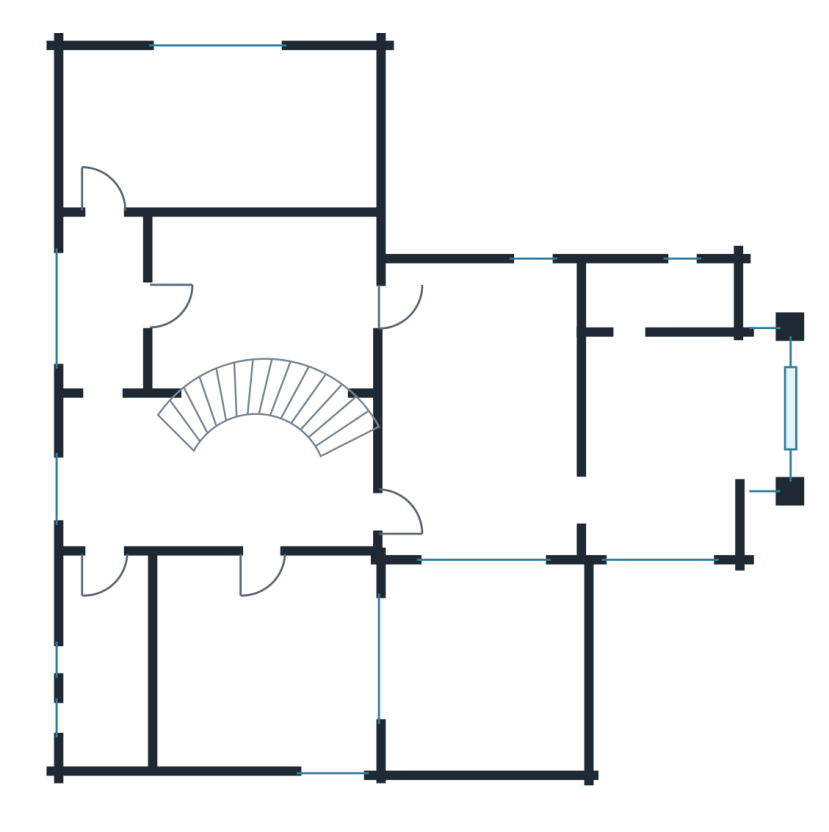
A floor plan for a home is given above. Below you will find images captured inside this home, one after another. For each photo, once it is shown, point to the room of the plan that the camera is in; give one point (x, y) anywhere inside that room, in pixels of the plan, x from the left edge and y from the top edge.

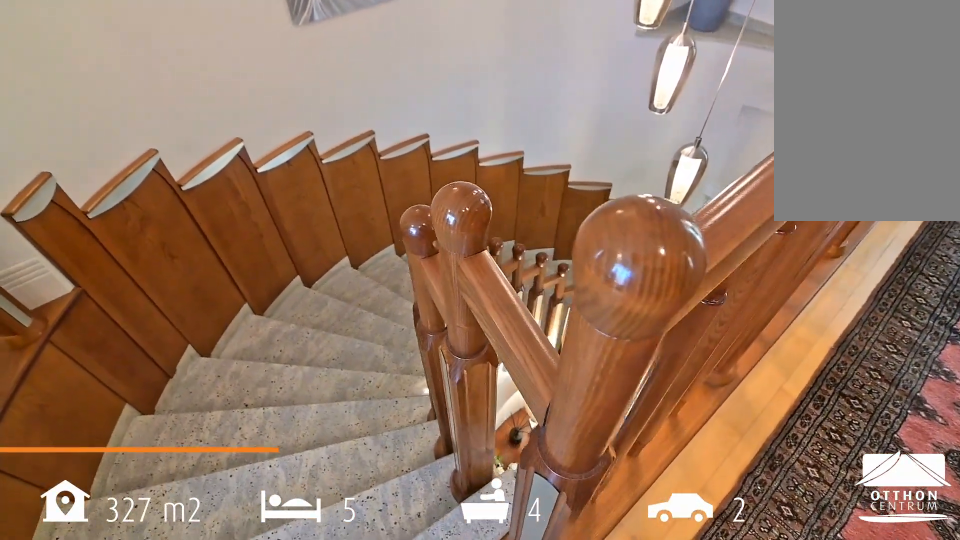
(268, 468)
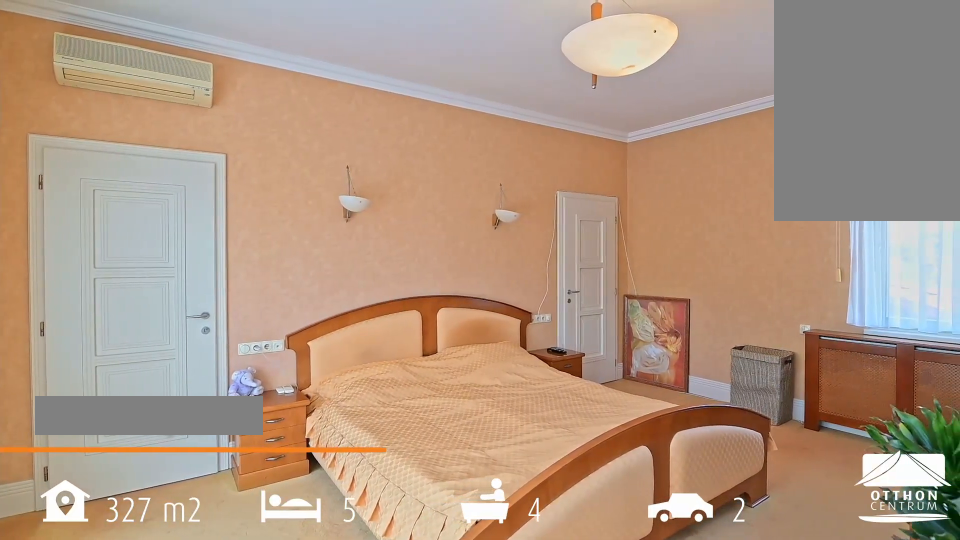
(482, 420)
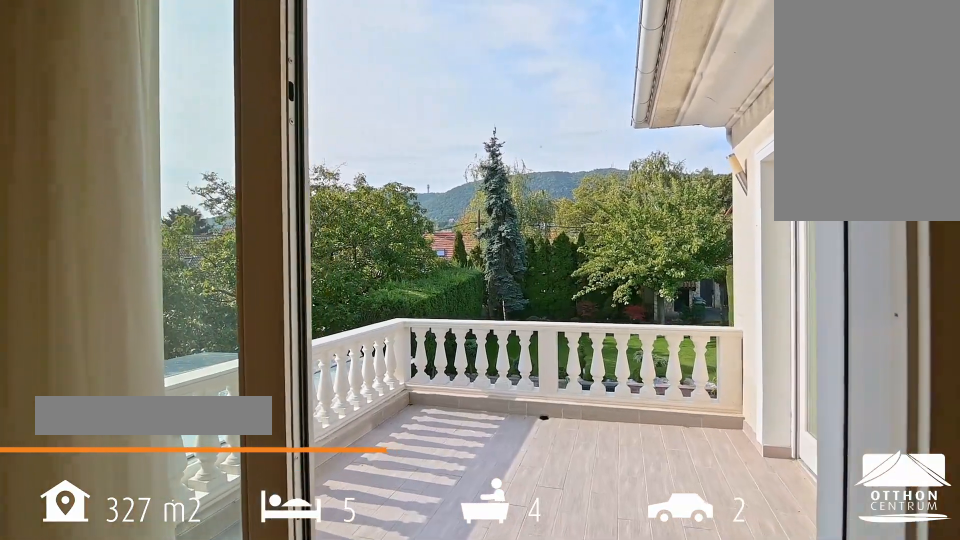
(482, 668)
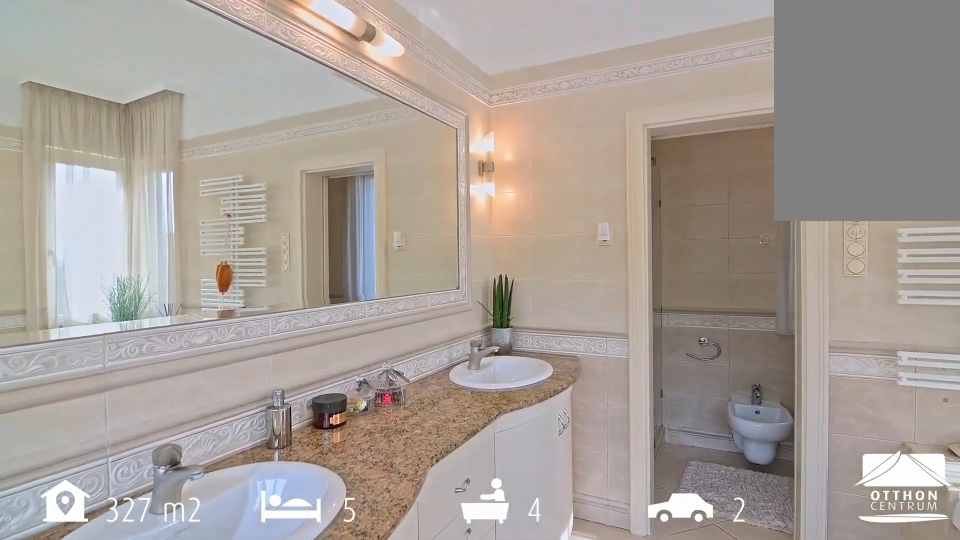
(674, 440)
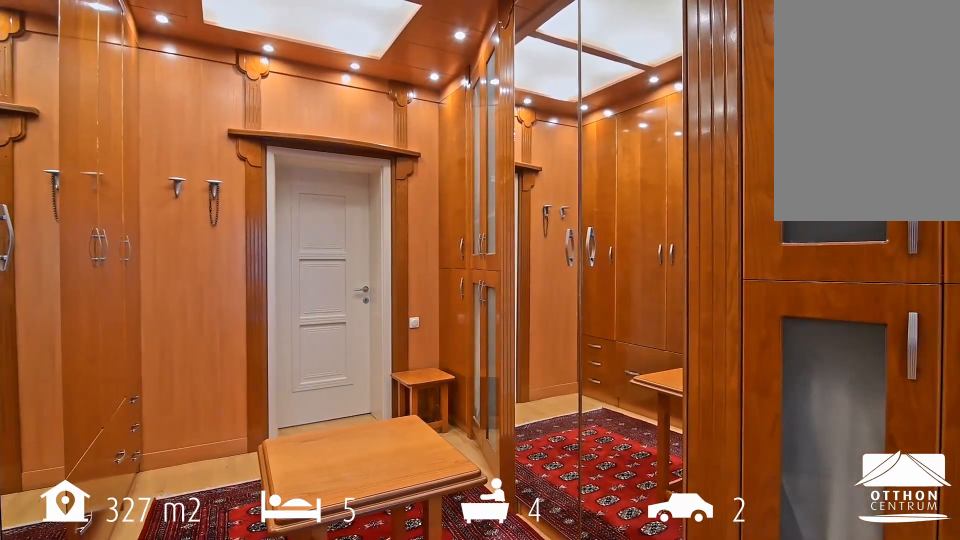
(261, 296)
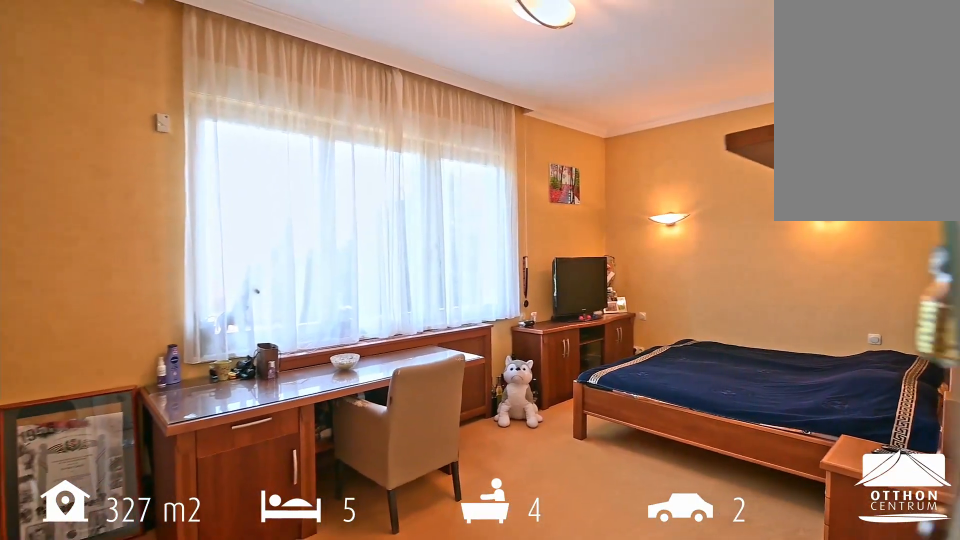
(220, 131)
